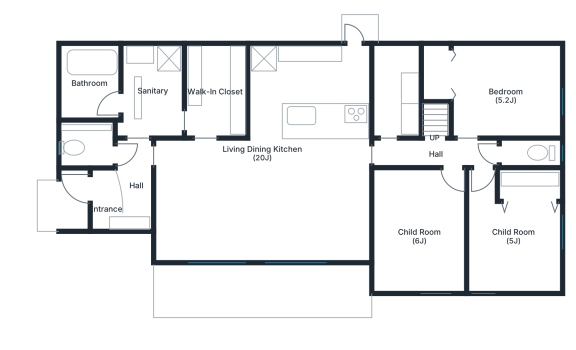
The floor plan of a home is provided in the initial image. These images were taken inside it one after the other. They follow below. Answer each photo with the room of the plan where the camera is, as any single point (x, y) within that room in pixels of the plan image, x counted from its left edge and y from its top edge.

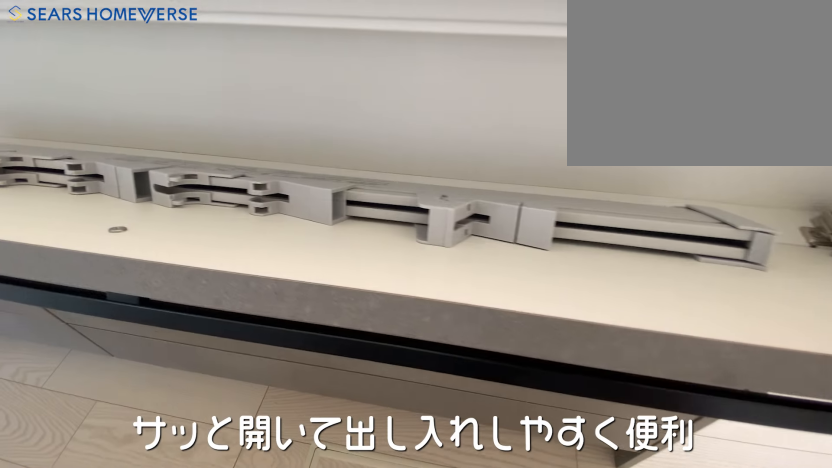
(317, 85)
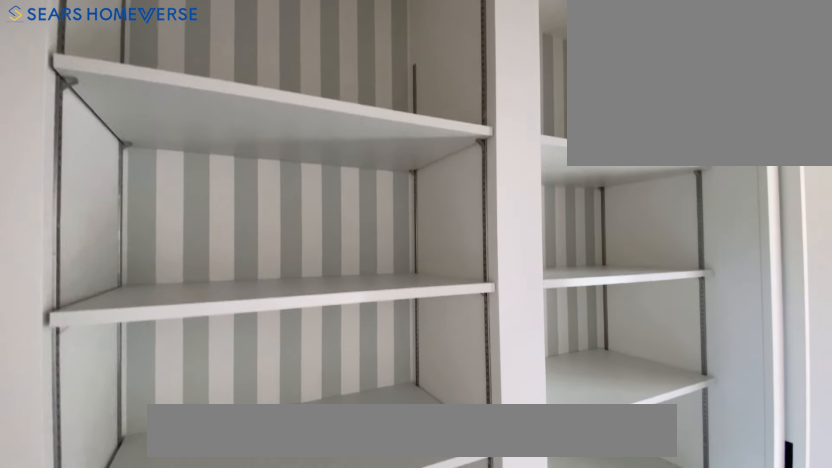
(395, 90)
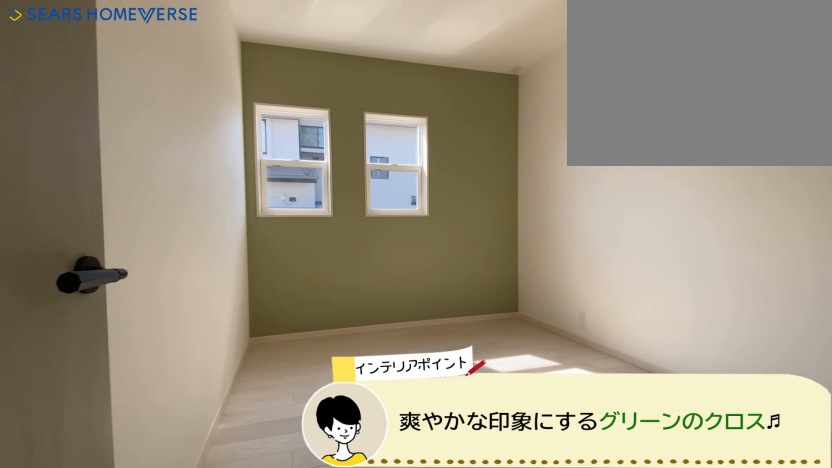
(419, 231)
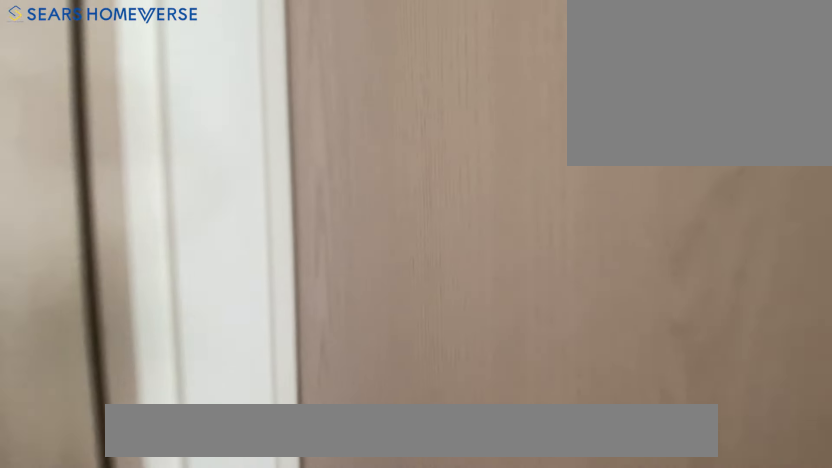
(521, 231)
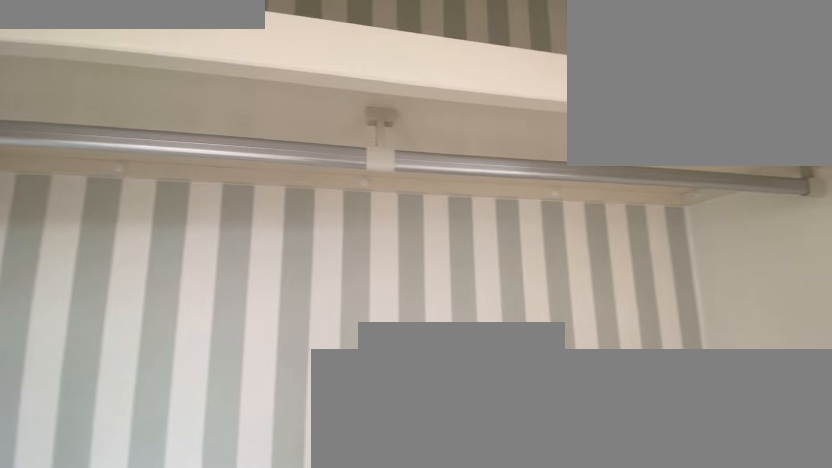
(521, 231)
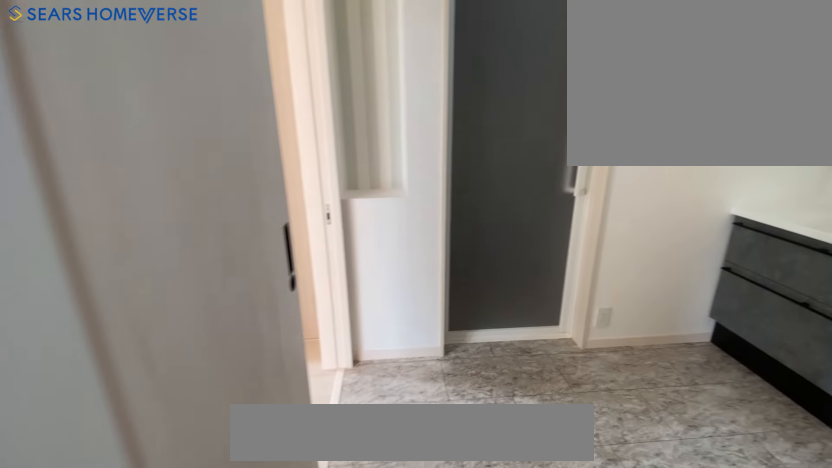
(151, 95)
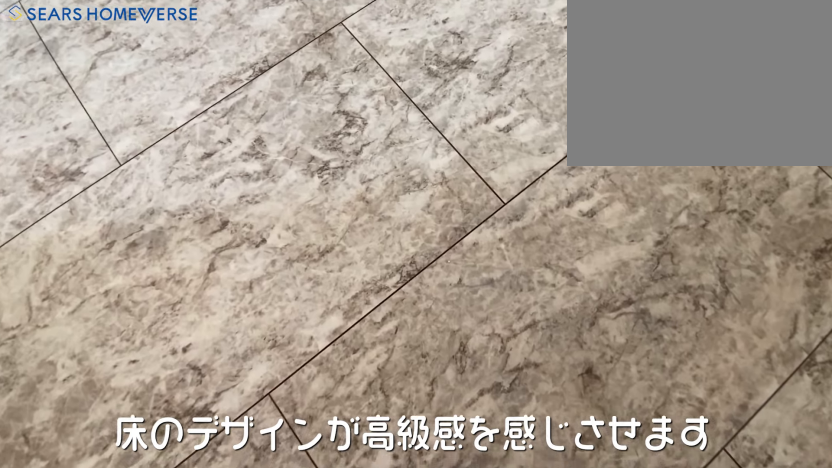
(151, 96)
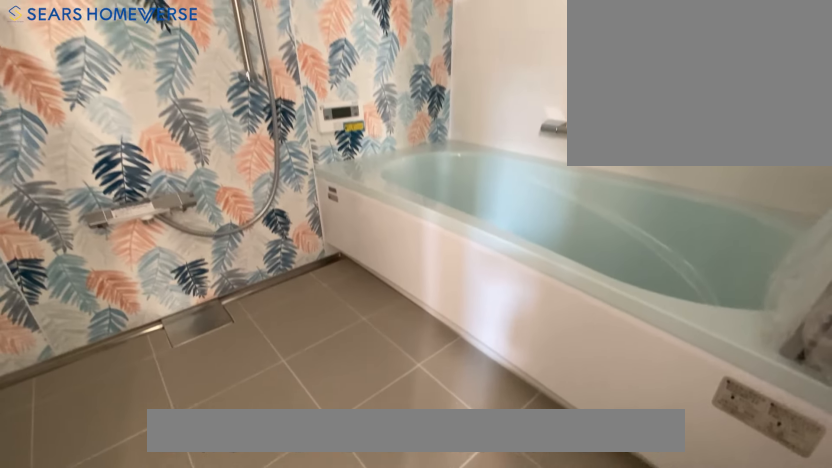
(89, 94)
